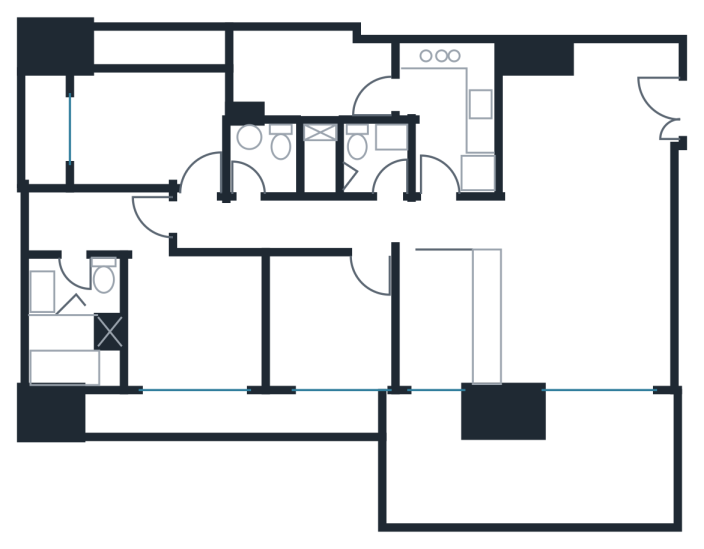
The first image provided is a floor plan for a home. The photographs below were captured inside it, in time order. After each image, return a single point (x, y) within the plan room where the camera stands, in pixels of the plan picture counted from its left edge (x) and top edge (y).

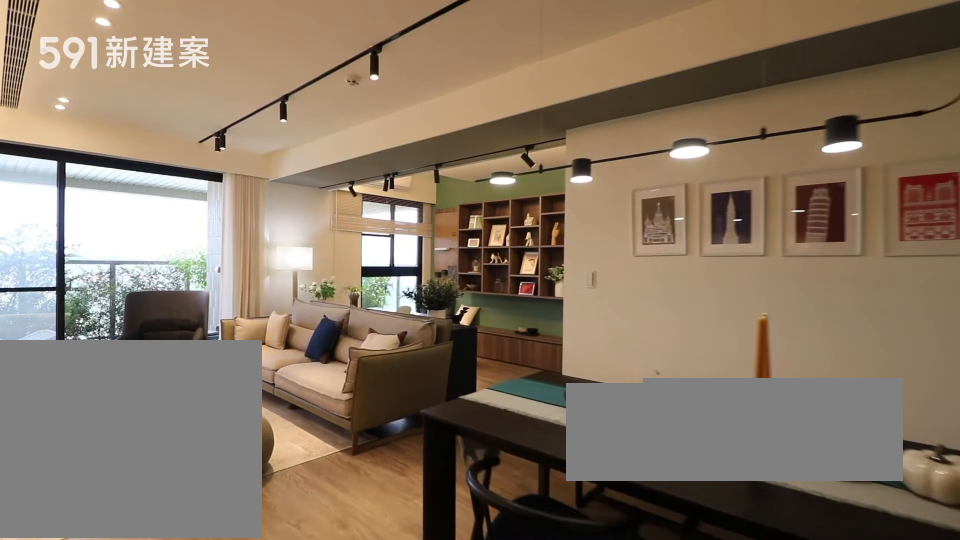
(565, 121)
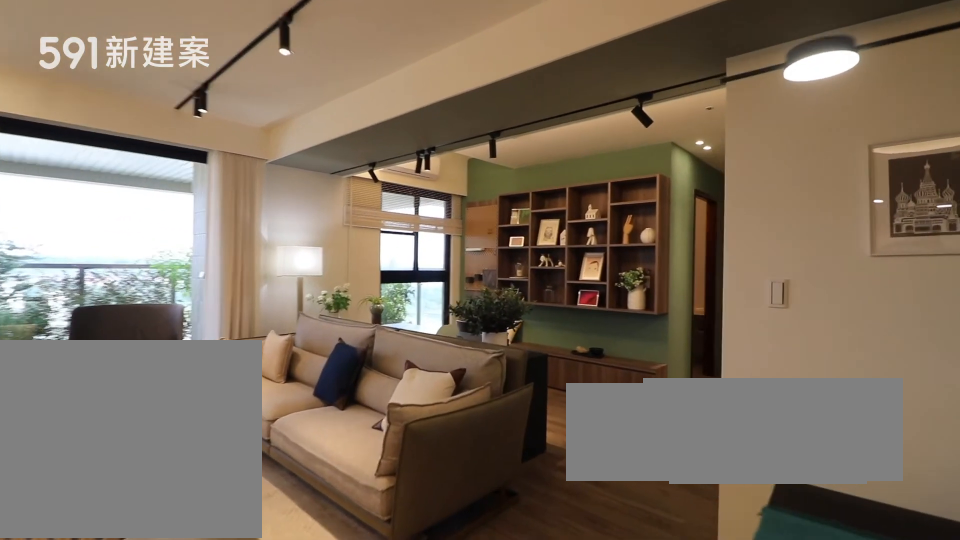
(585, 319)
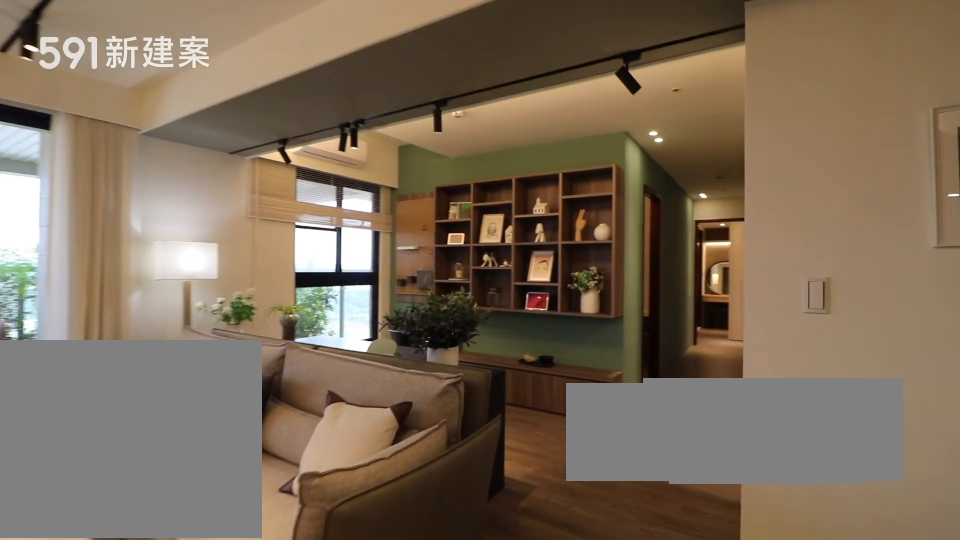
(585, 319)
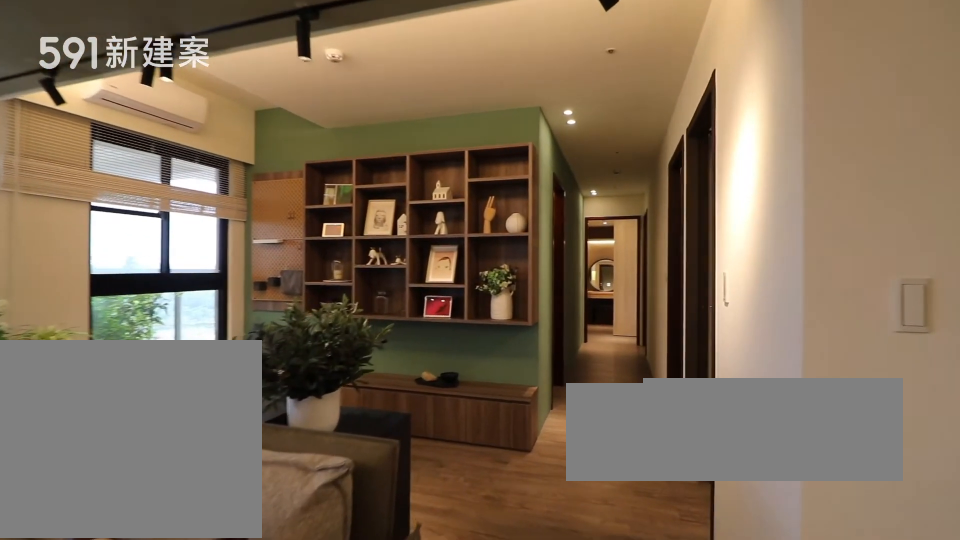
(451, 320)
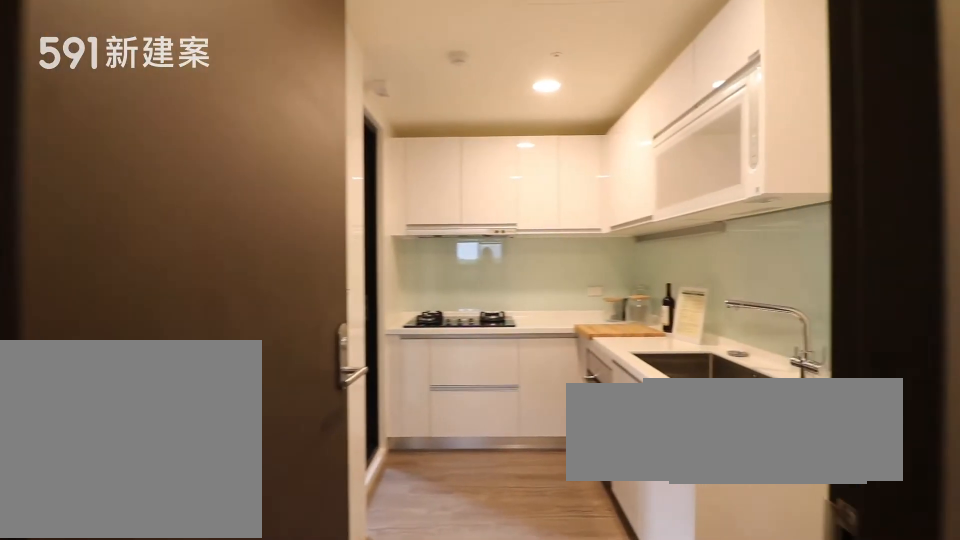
(453, 111)
